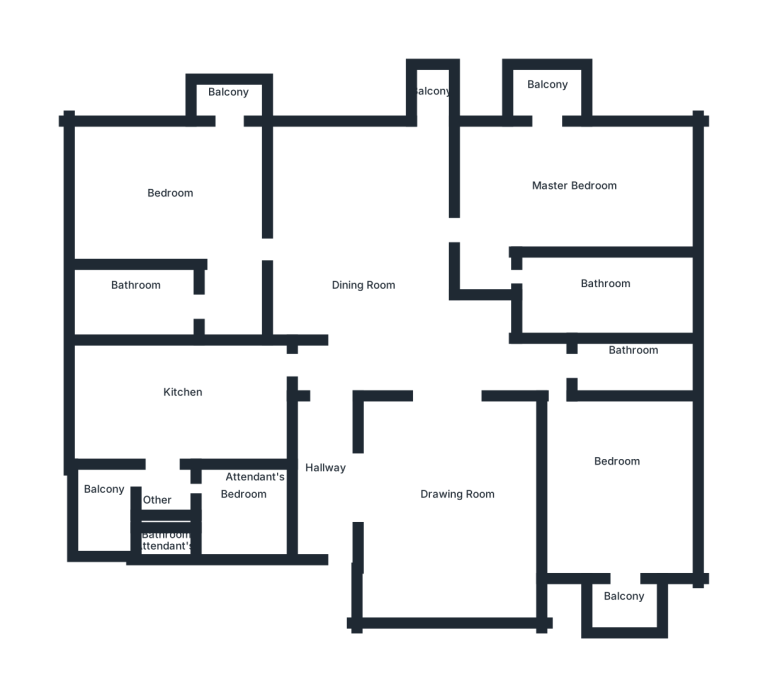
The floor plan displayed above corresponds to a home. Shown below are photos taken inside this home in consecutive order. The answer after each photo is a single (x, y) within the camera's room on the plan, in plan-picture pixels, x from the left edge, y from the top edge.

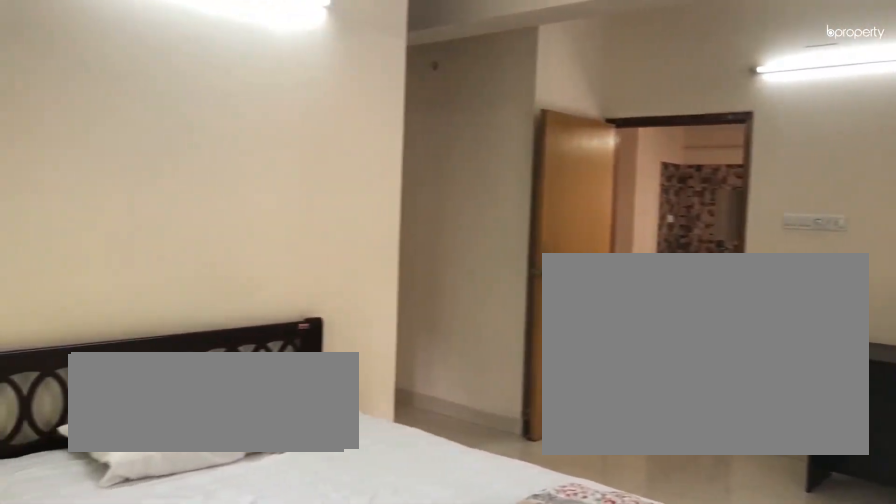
(573, 191)
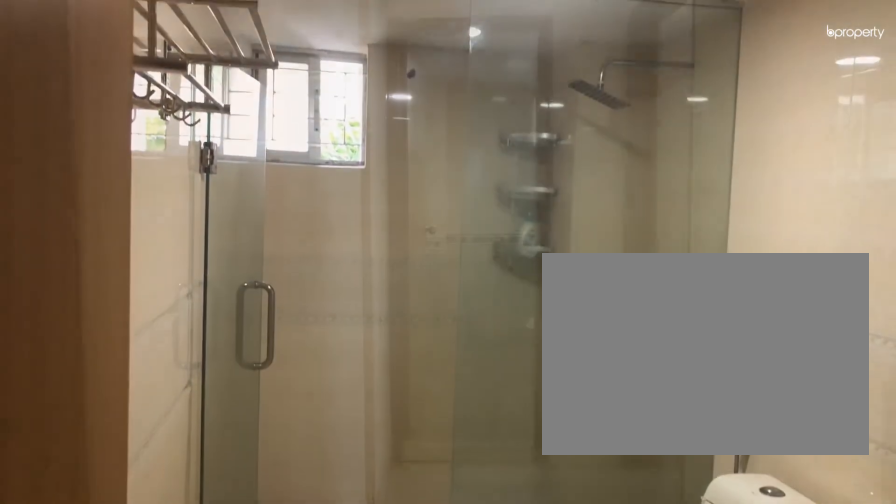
(602, 288)
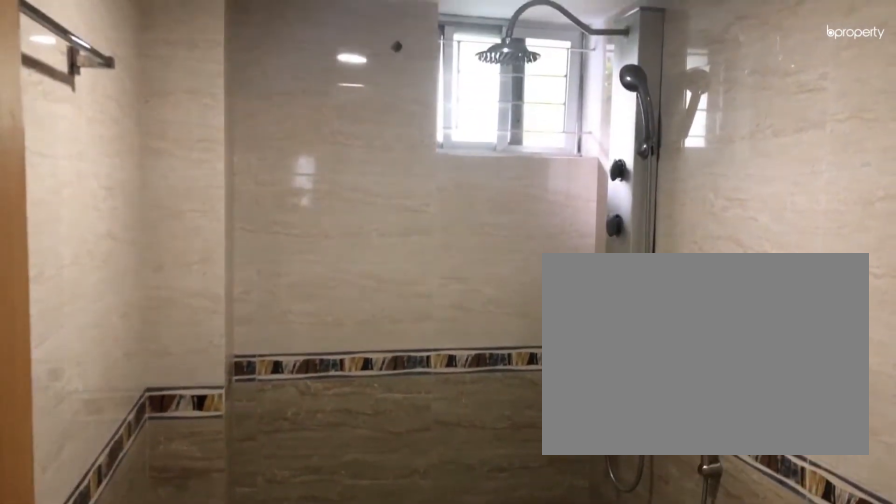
(630, 365)
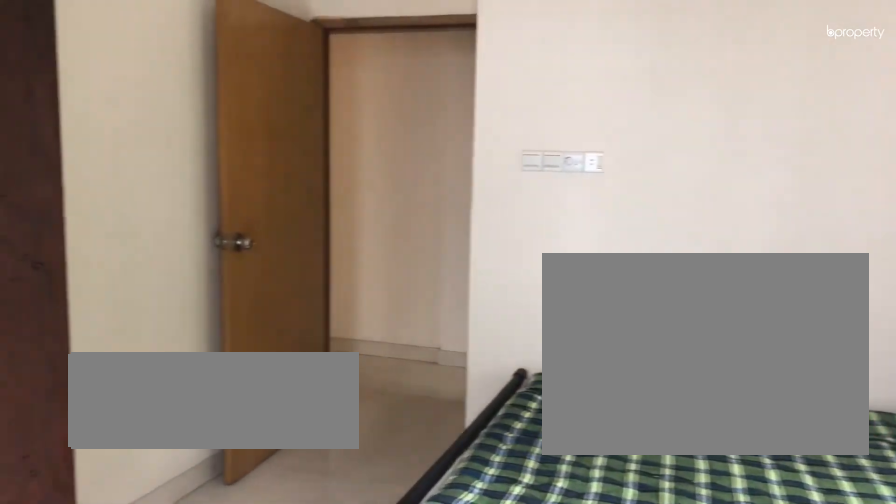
(616, 472)
